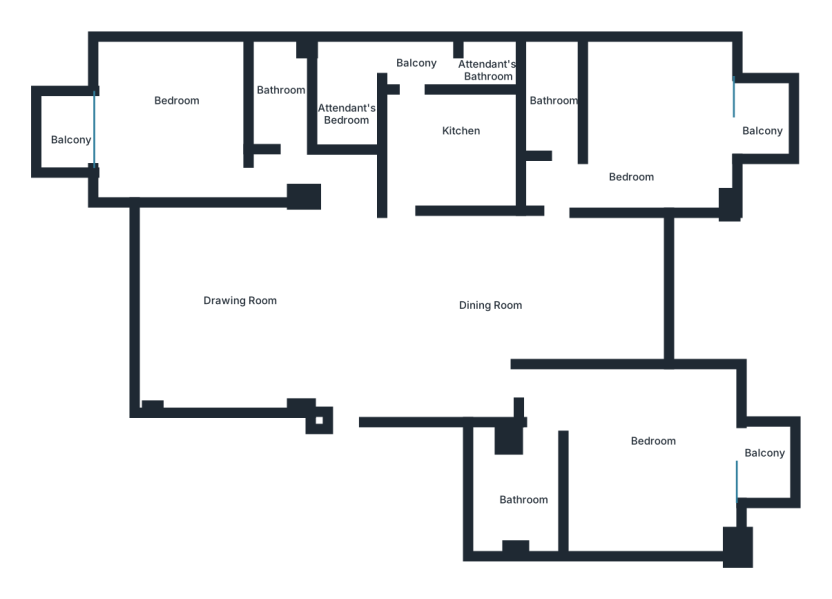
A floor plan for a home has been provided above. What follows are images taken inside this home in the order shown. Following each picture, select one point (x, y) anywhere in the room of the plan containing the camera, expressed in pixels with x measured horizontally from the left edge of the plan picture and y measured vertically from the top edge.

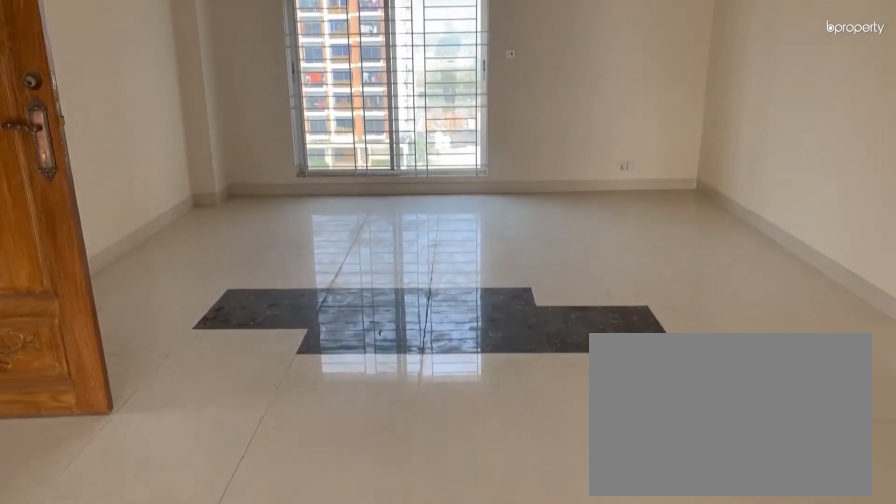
(310, 308)
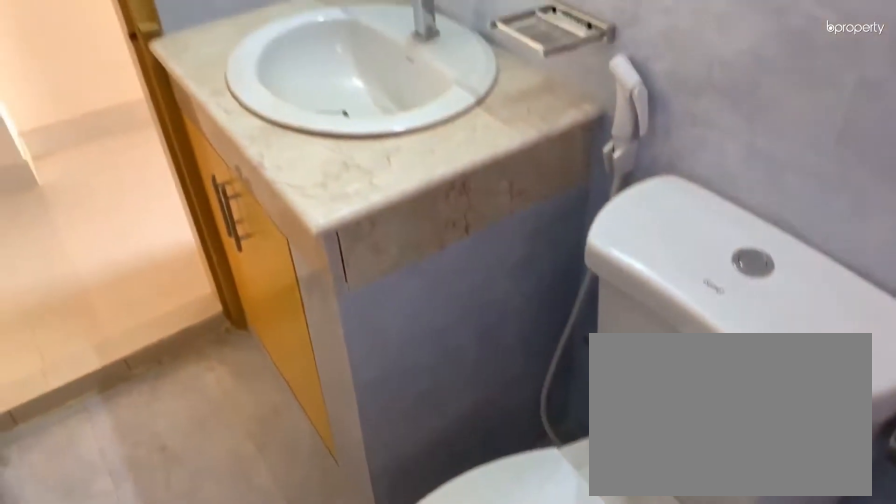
(280, 102)
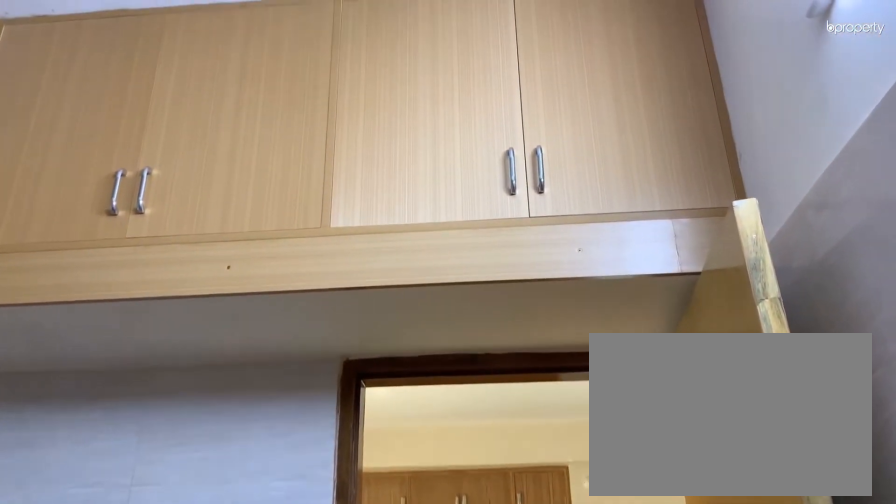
(435, 152)
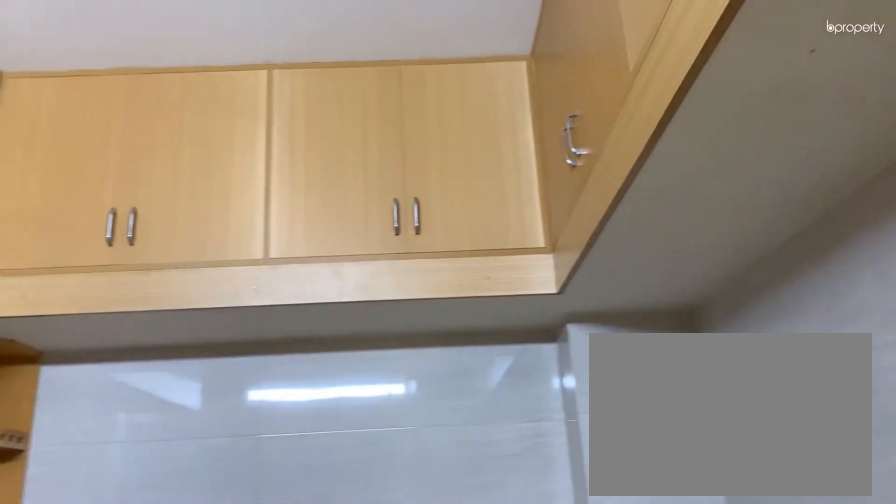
(435, 152)
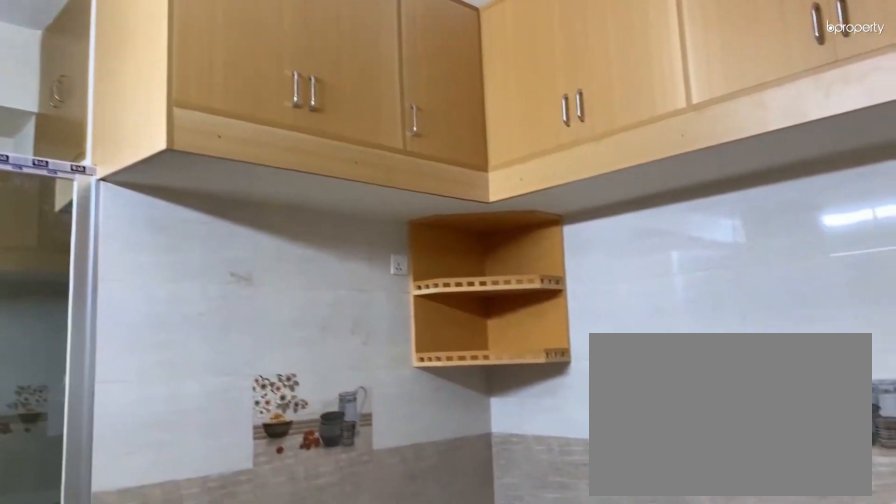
(435, 152)
